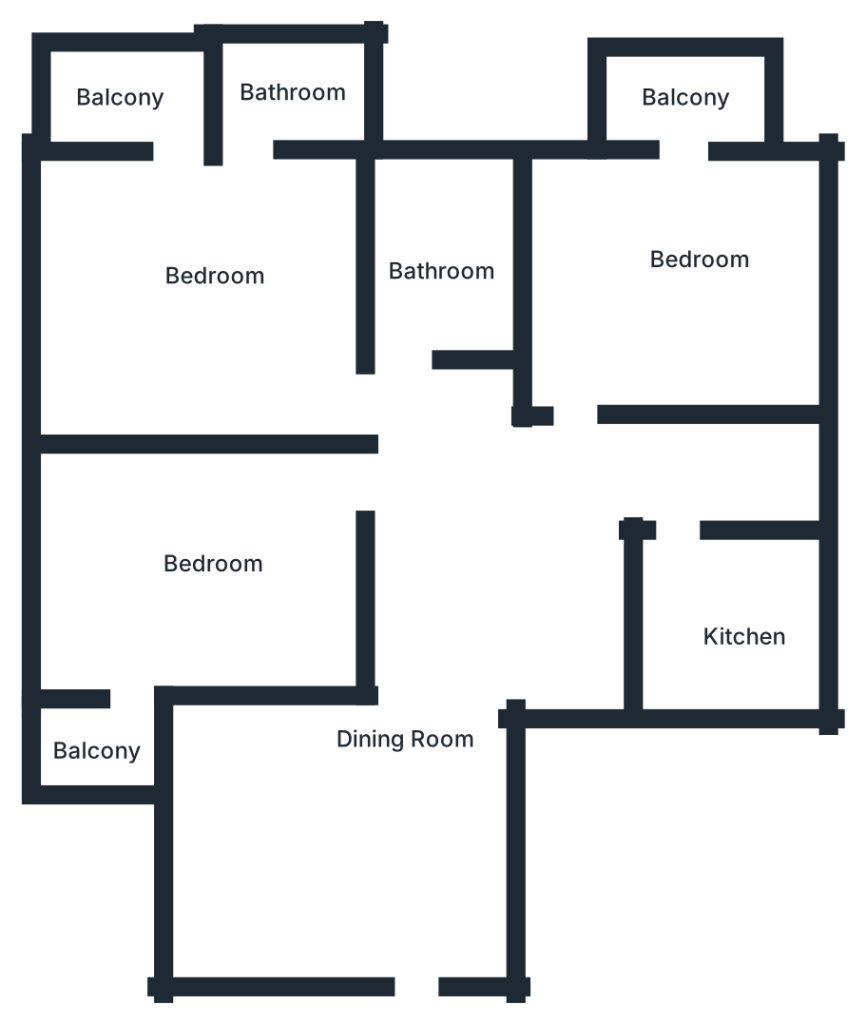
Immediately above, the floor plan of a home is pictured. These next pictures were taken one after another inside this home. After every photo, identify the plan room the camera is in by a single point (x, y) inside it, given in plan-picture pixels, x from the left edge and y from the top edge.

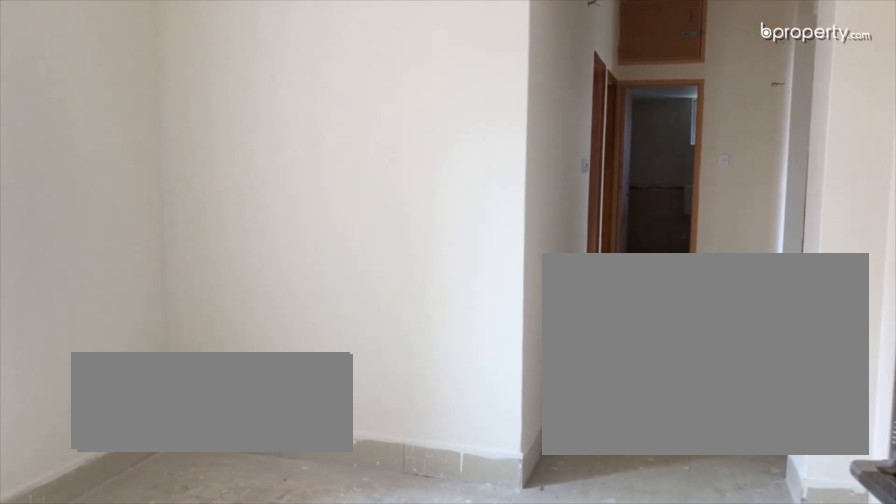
(412, 844)
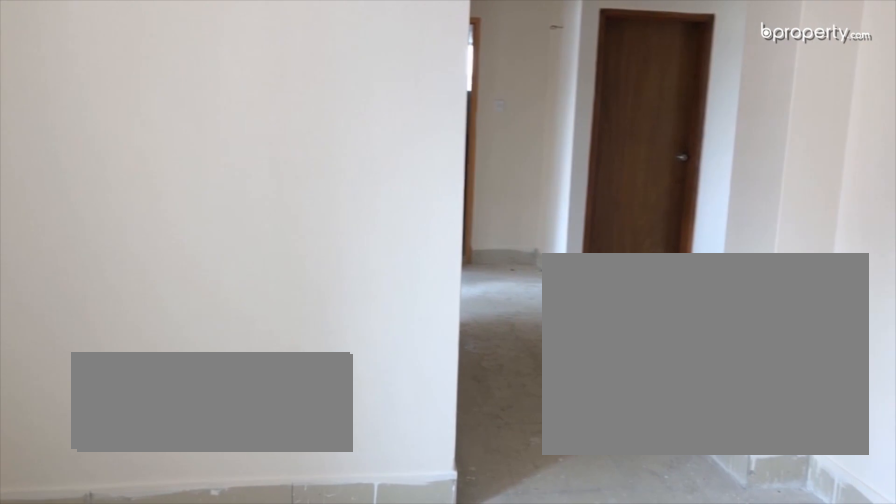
(412, 844)
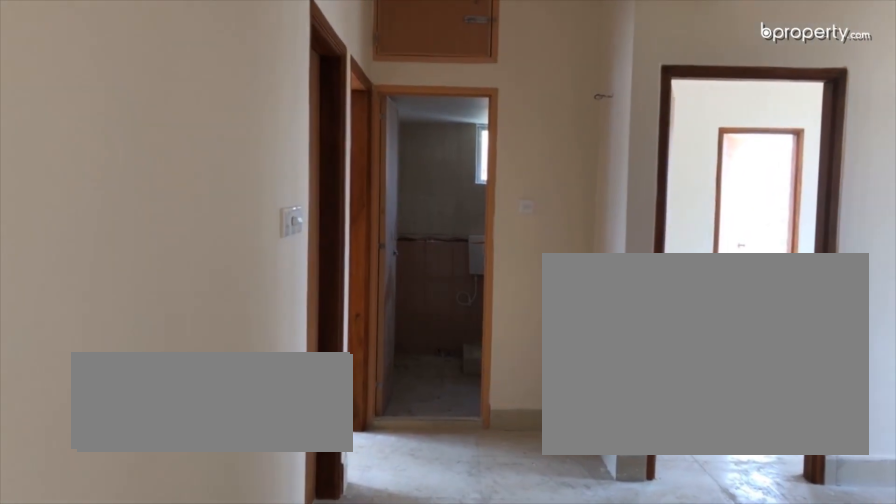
(465, 639)
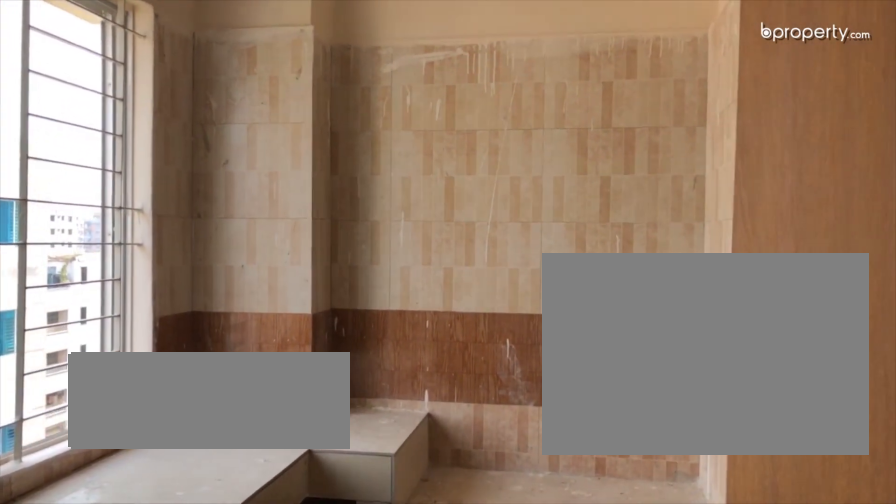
(726, 619)
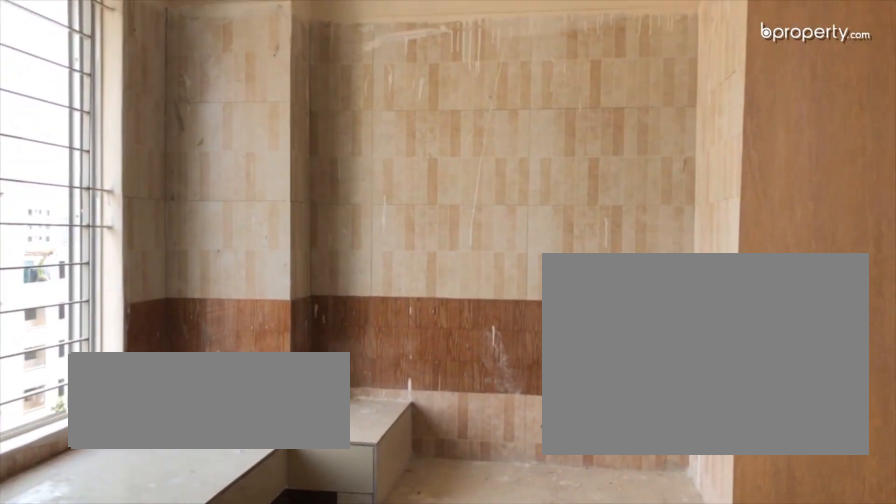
(726, 619)
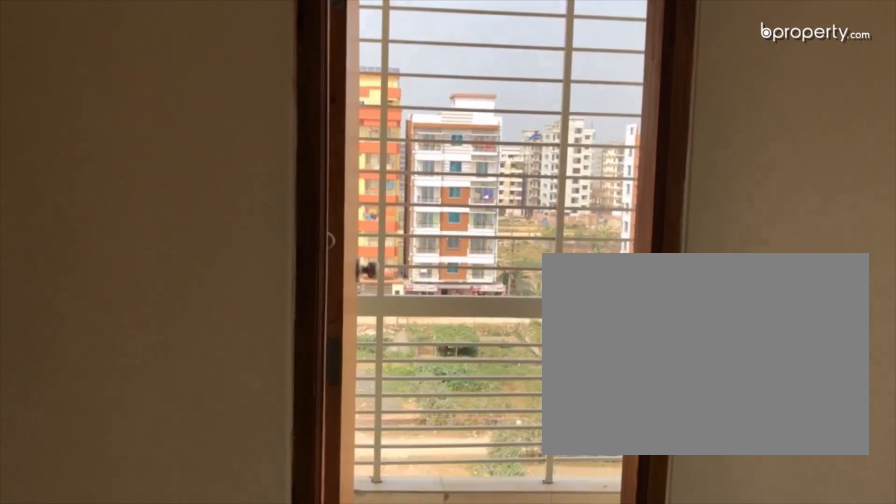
(689, 259)
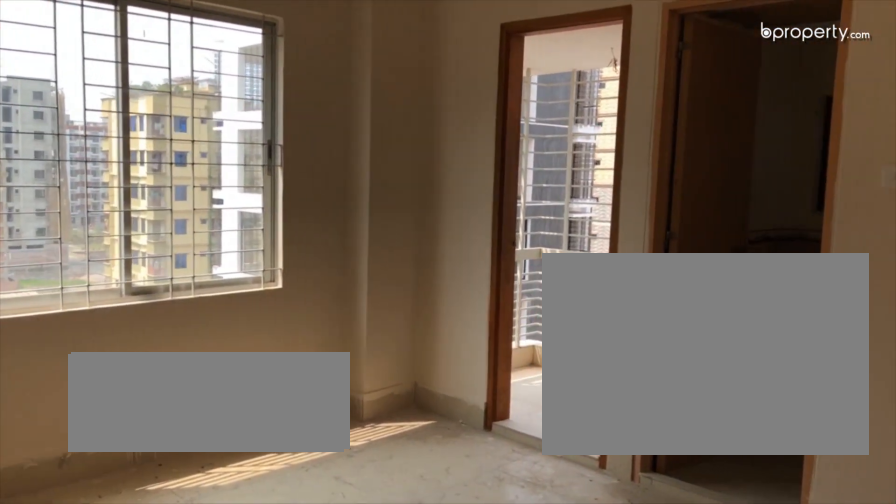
(239, 267)
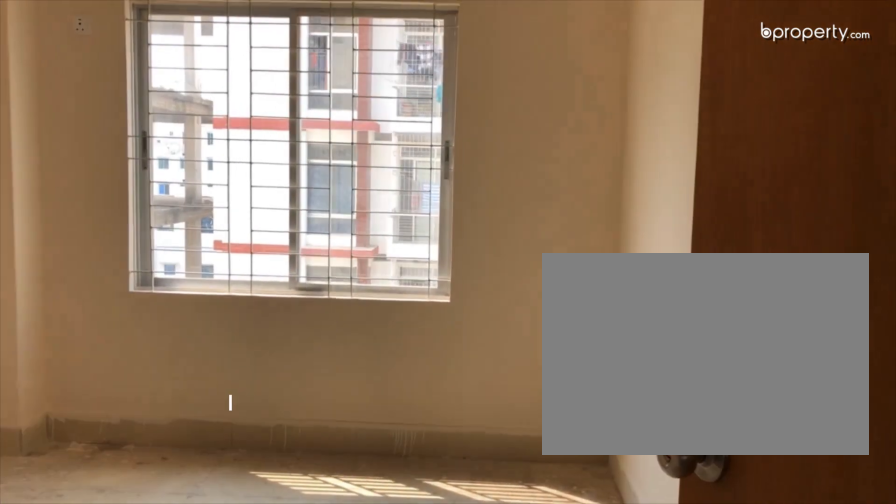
(209, 567)
